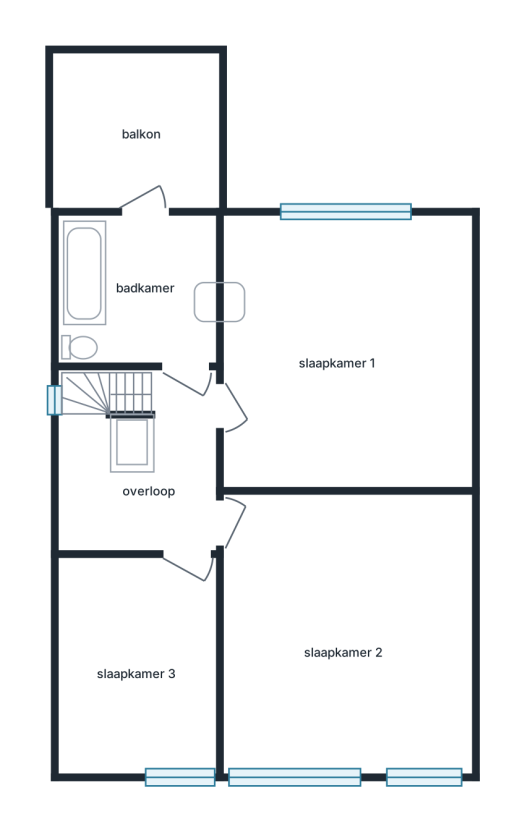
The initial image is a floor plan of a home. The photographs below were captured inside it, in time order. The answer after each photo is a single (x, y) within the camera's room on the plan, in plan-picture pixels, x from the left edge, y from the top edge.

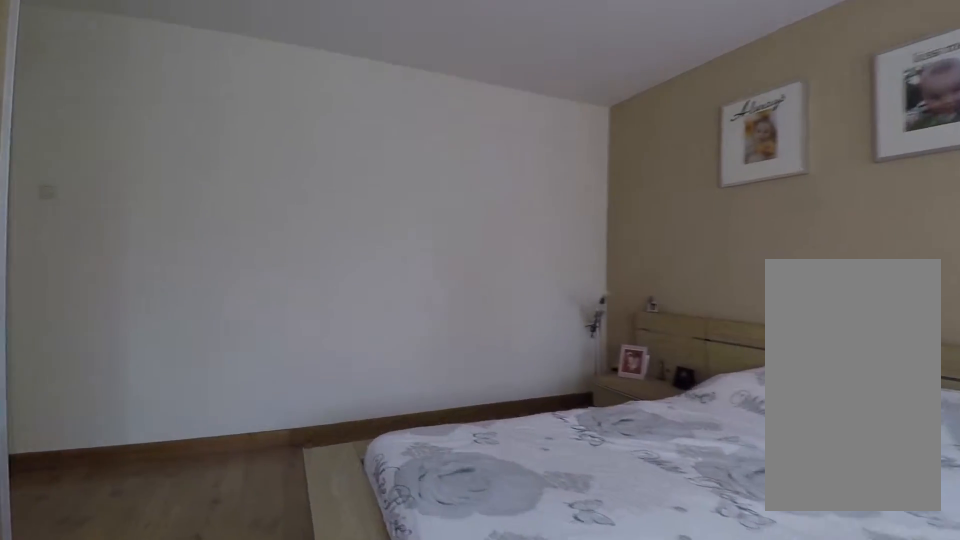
(343, 632)
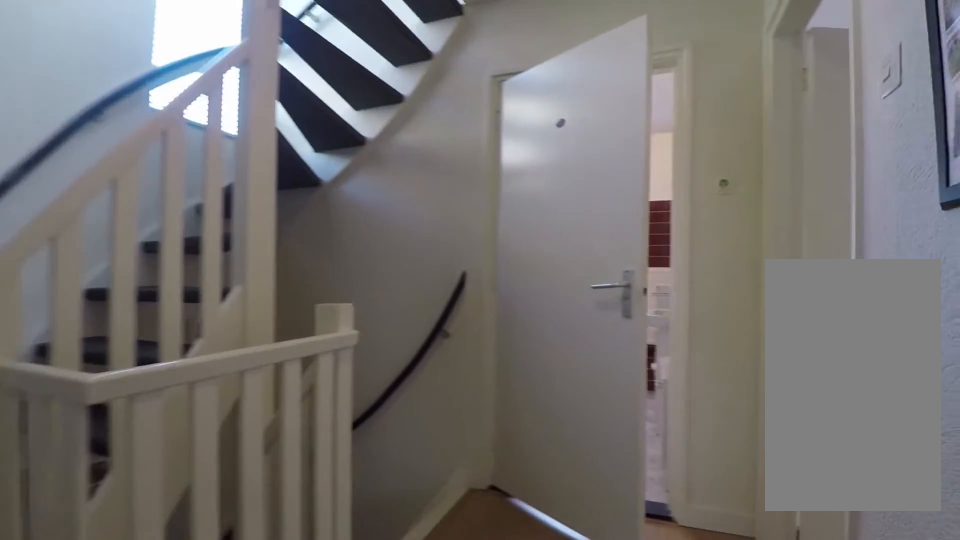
(139, 461)
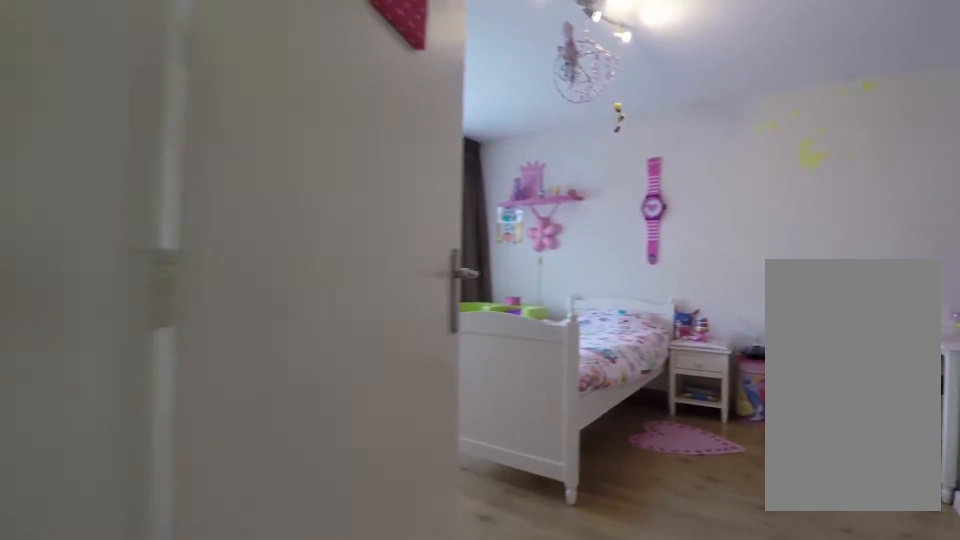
(139, 461)
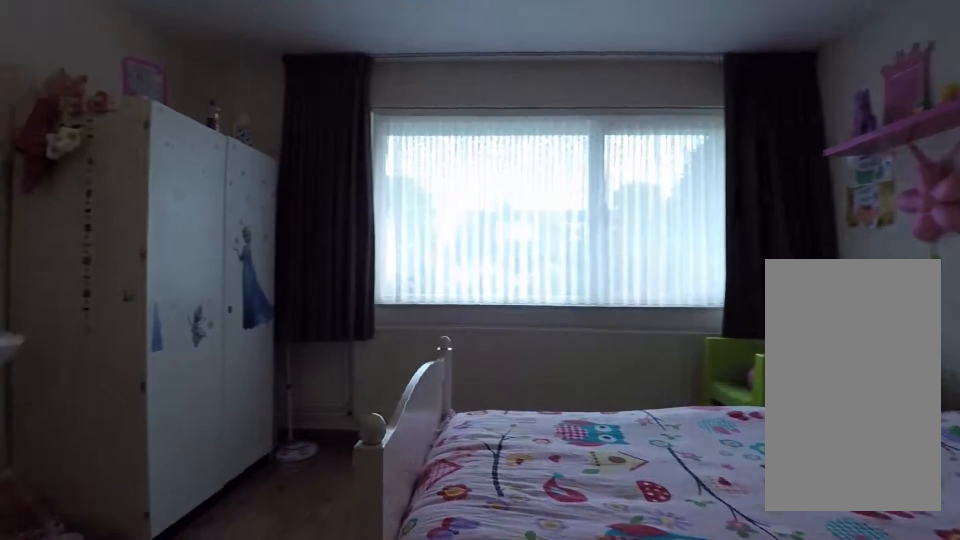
(458, 350)
